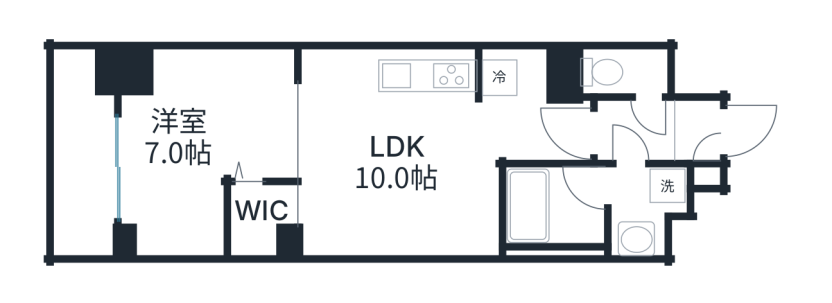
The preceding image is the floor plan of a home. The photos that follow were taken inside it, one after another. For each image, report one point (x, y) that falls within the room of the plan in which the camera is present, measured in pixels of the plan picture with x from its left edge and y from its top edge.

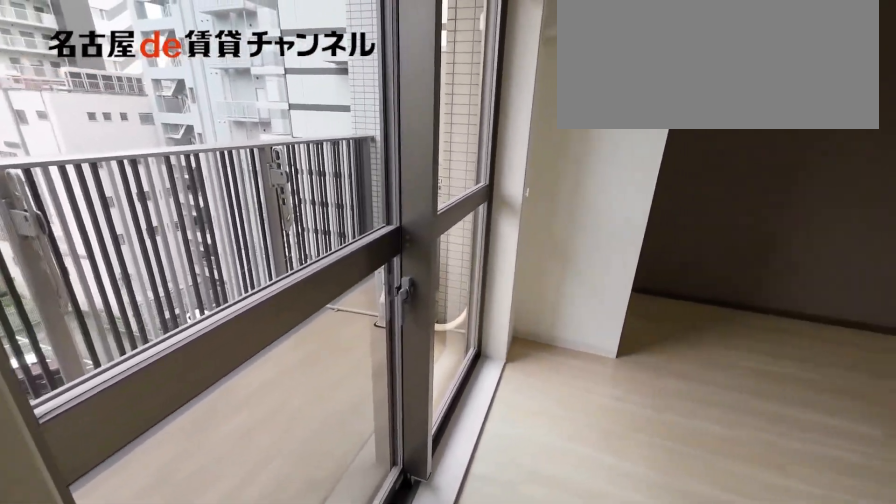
(206, 151)
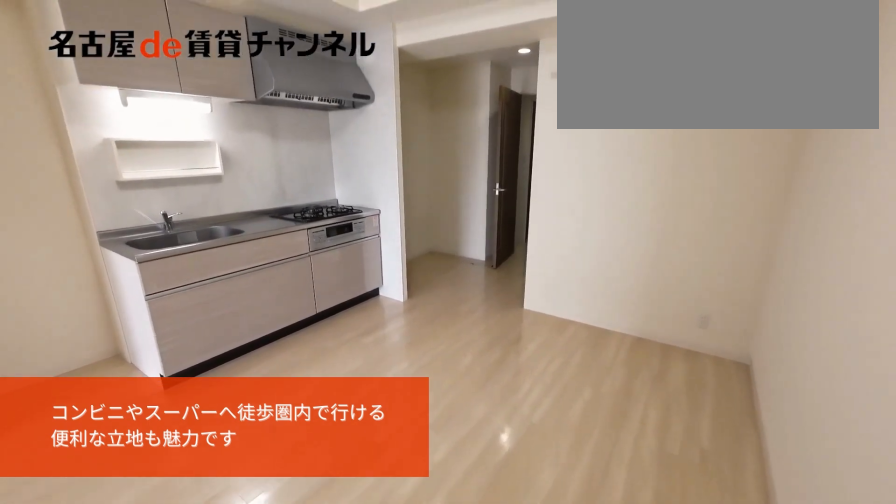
(399, 151)
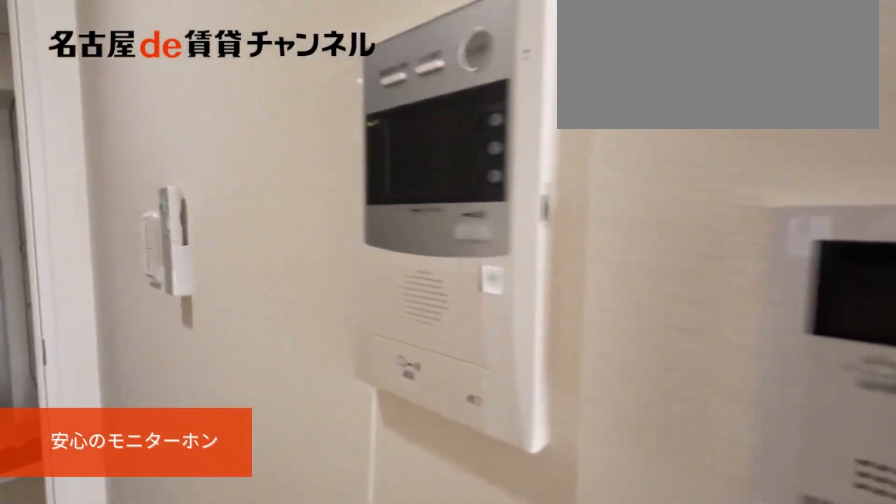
(399, 151)
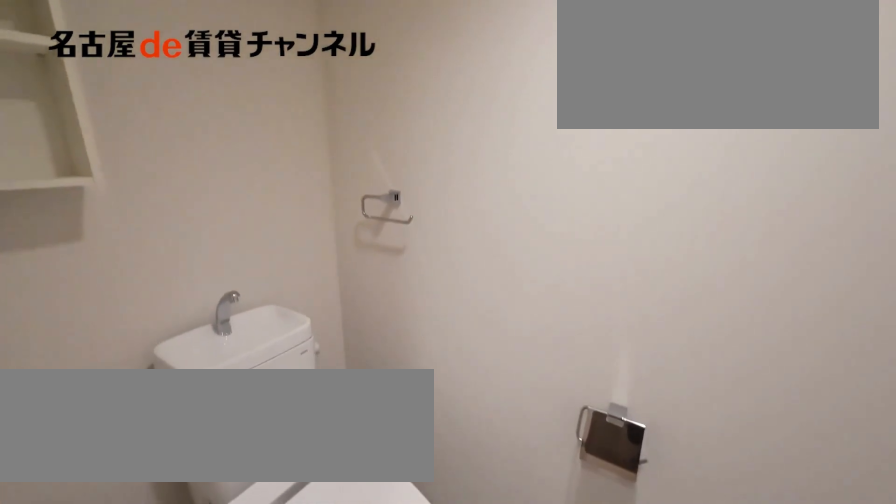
(626, 73)
